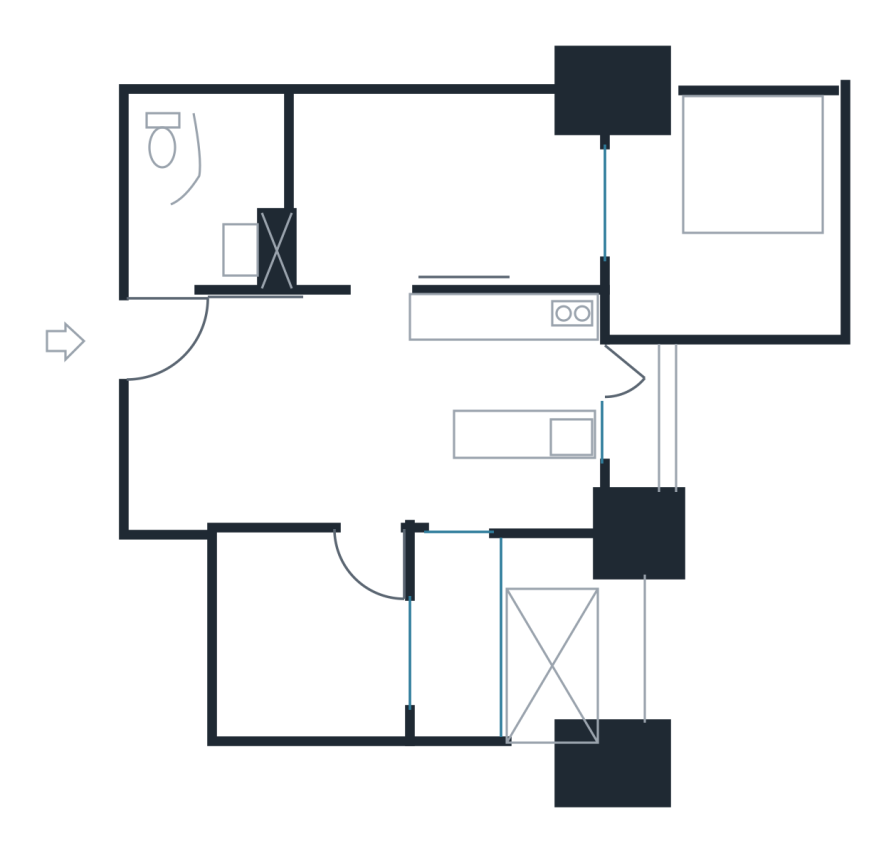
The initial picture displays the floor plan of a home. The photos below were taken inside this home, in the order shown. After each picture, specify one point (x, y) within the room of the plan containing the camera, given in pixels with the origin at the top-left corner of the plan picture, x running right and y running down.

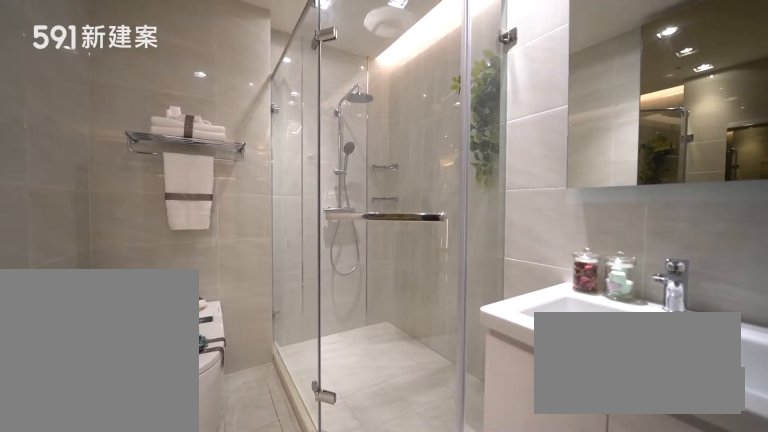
(216, 187)
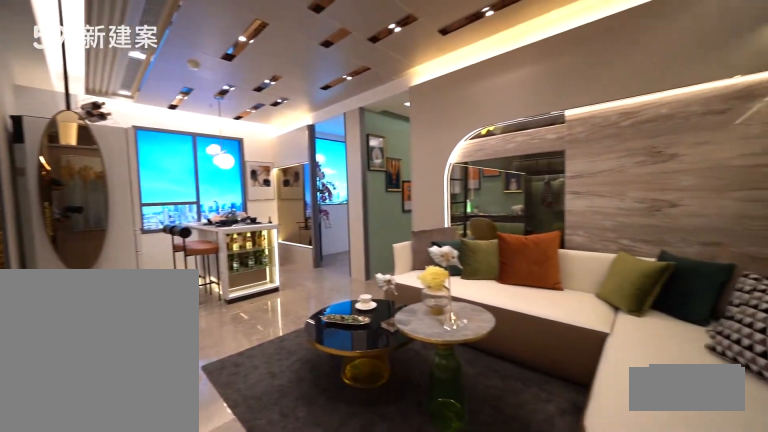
(270, 411)
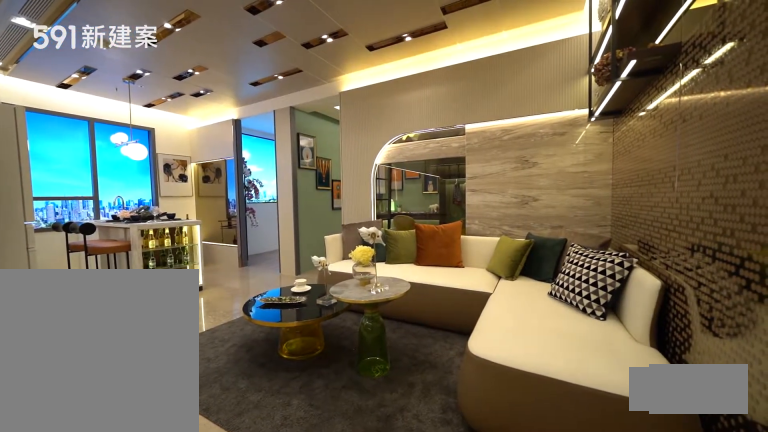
(270, 411)
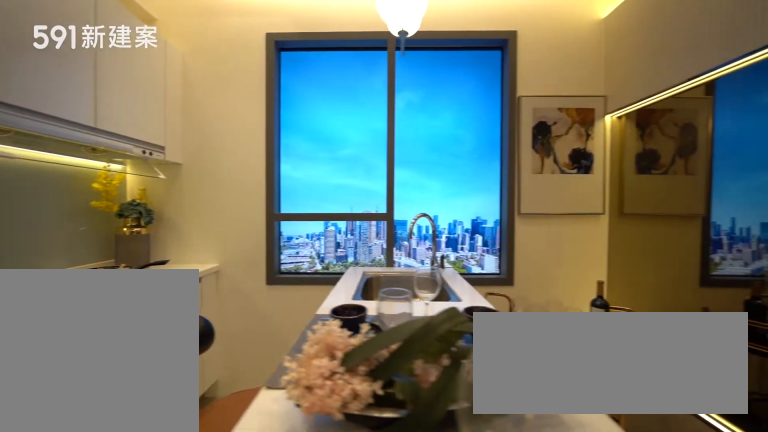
(508, 413)
